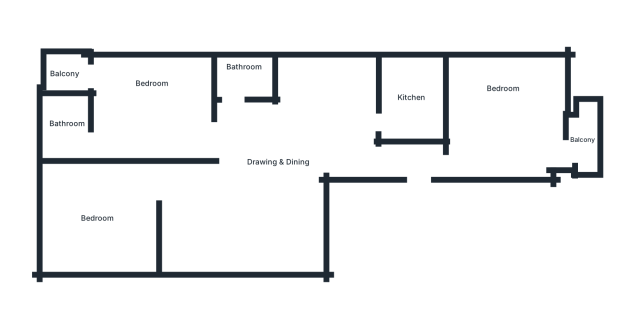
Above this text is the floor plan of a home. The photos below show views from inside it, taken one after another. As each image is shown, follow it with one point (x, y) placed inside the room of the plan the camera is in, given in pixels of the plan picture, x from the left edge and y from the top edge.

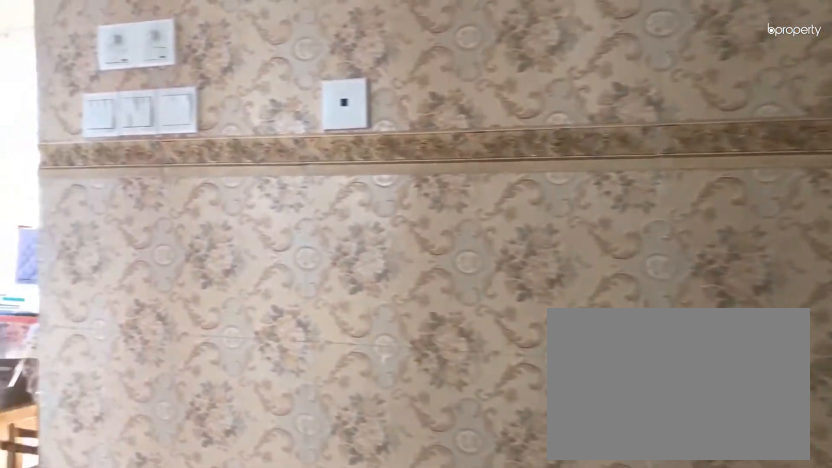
(374, 157)
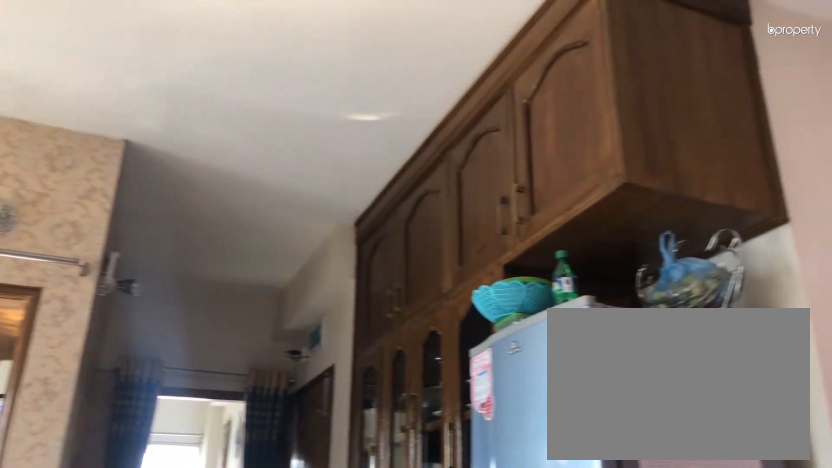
(285, 163)
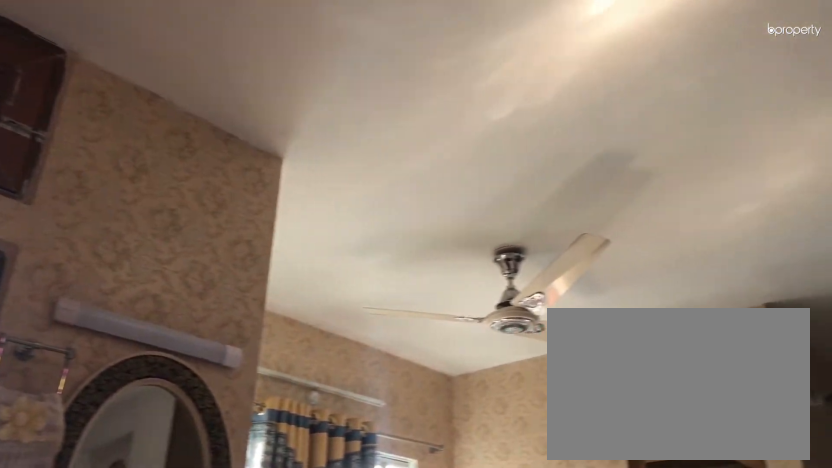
(285, 163)
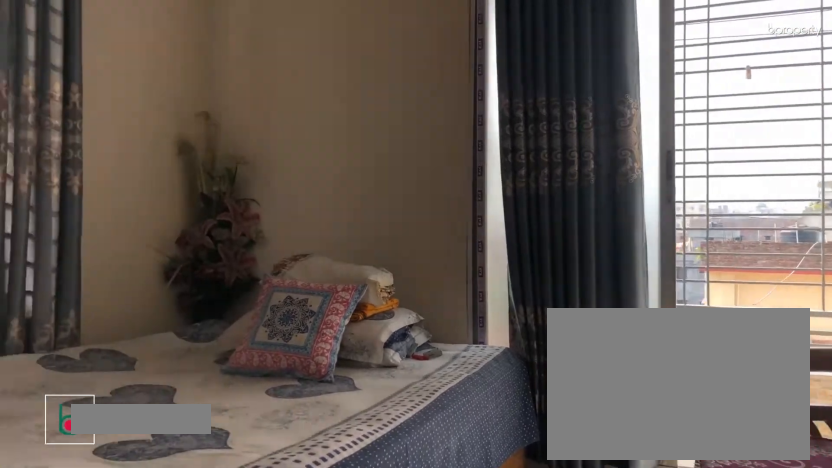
(505, 114)
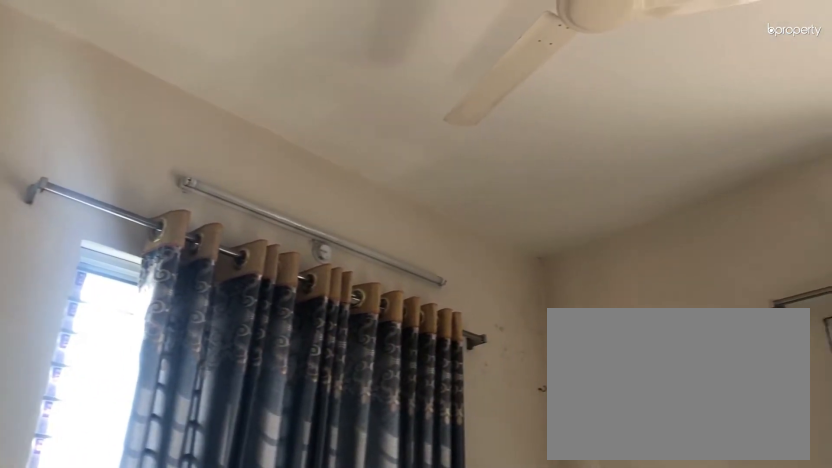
(505, 114)
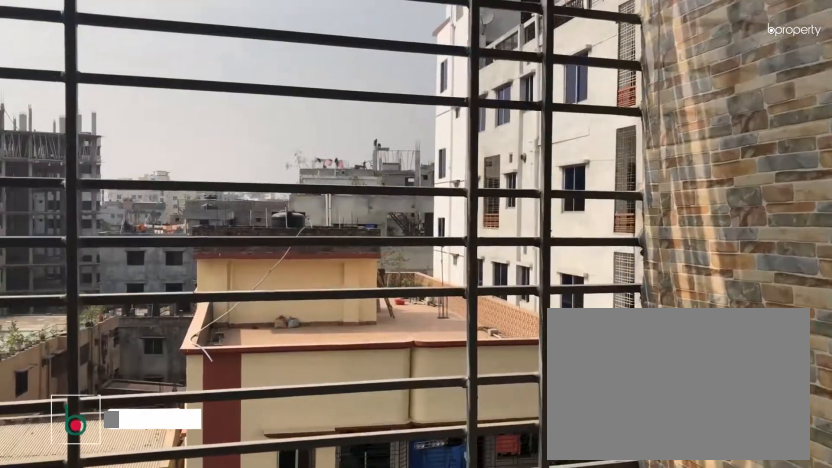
(582, 138)
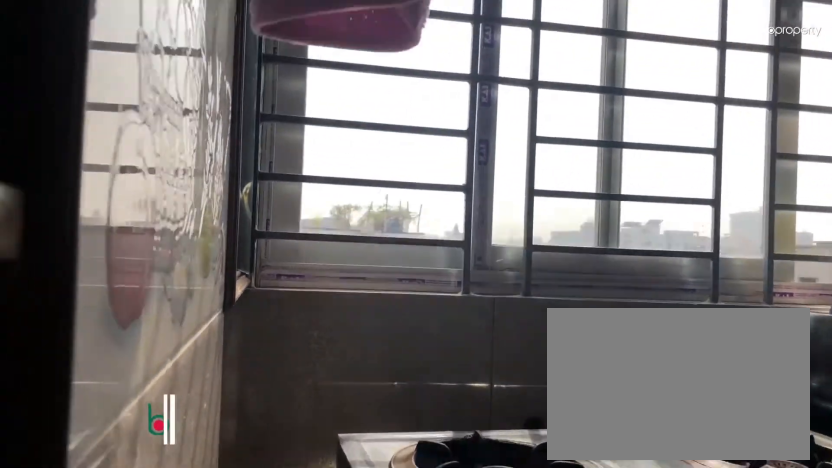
(414, 95)
